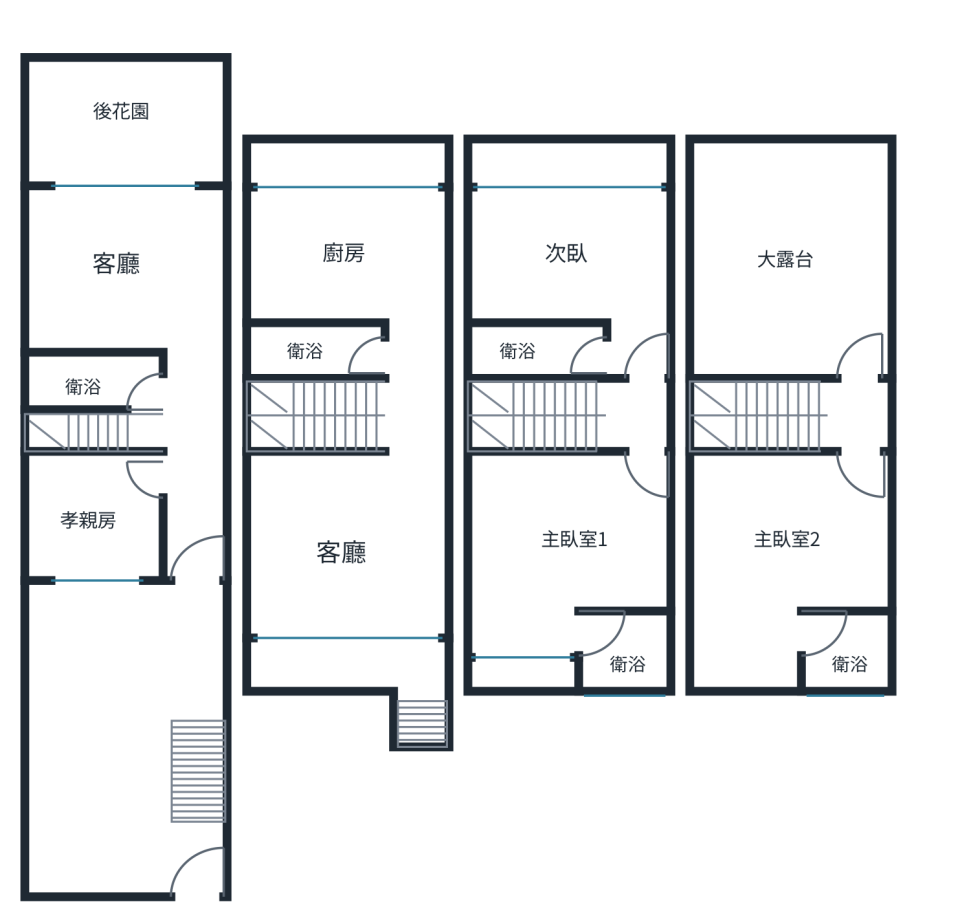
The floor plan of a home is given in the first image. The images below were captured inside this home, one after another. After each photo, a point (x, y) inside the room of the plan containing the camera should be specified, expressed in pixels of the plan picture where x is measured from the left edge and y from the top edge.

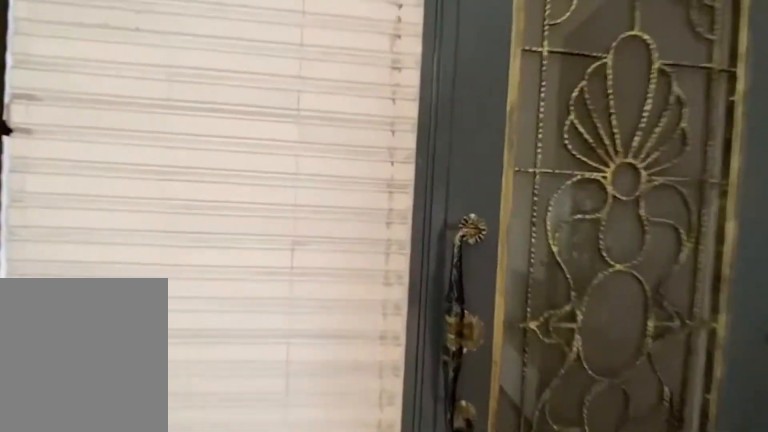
(102, 815)
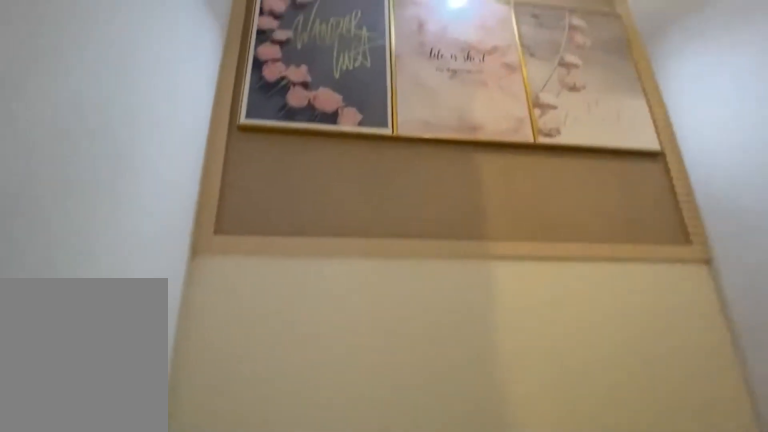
(330, 424)
